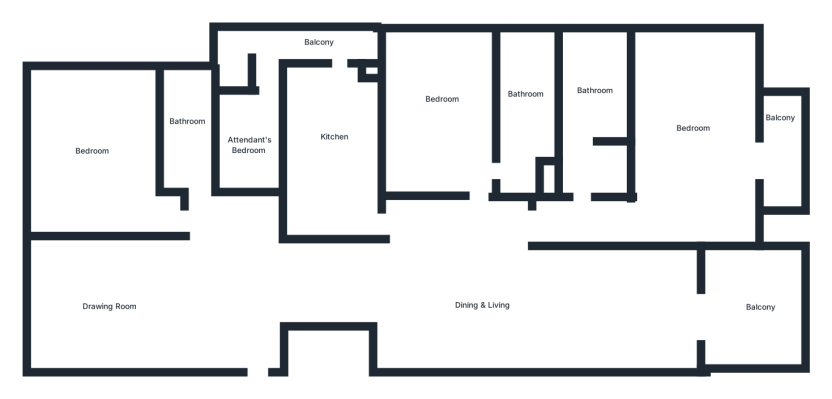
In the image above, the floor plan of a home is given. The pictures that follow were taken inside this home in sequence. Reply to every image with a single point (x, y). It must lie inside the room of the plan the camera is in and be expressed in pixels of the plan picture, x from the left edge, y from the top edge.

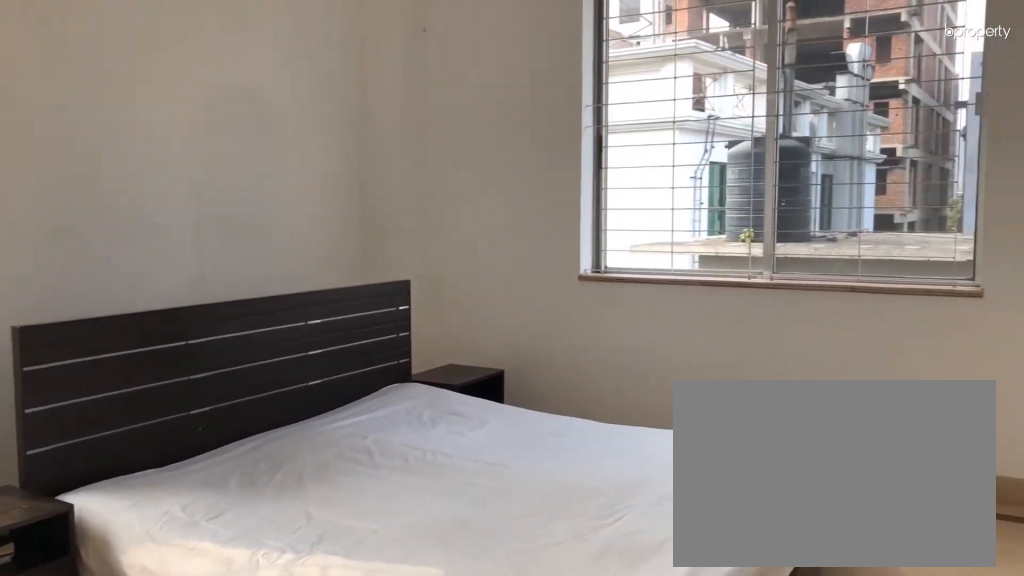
(90, 156)
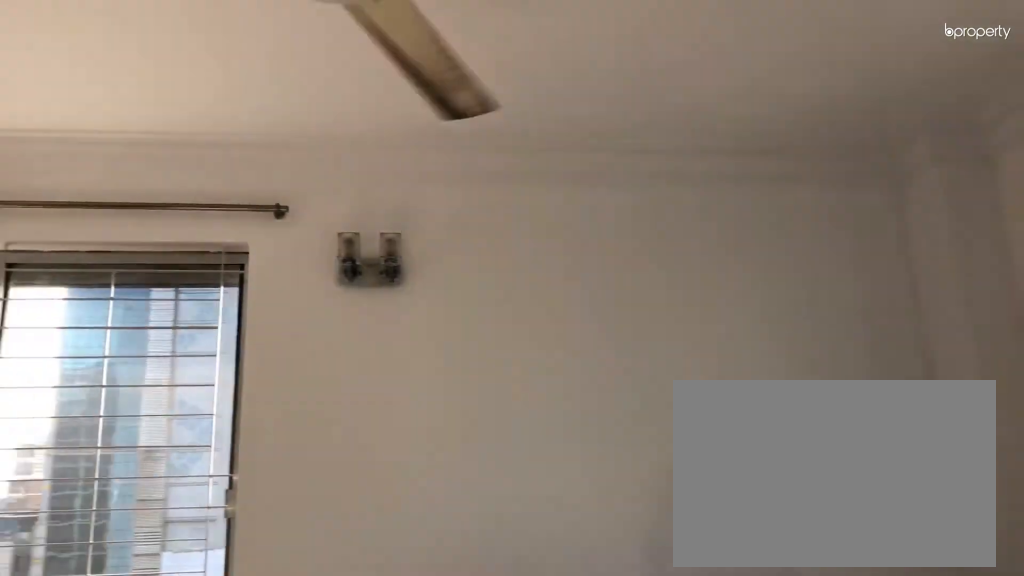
(90, 156)
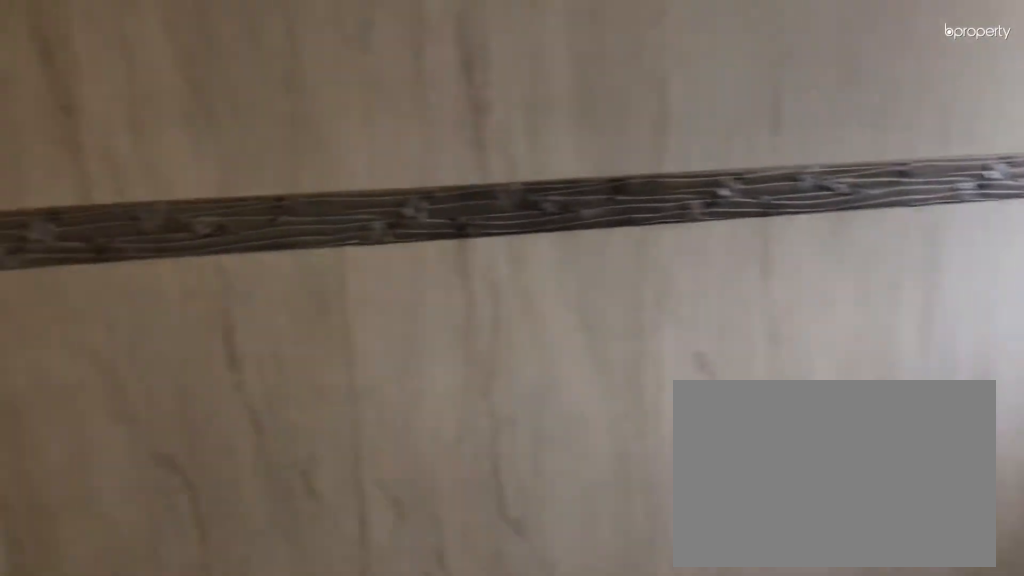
(183, 124)
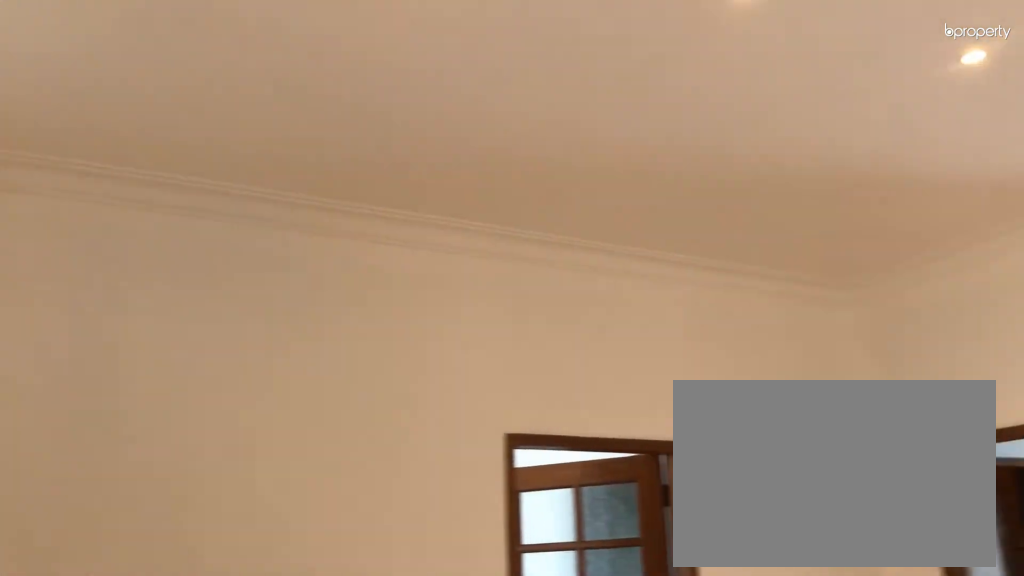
(456, 282)
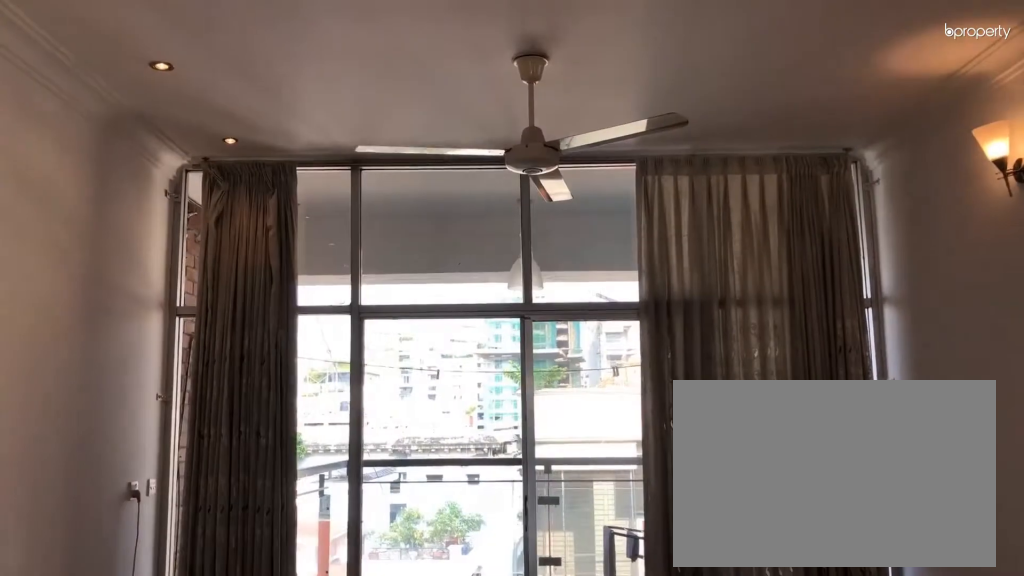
(599, 302)
